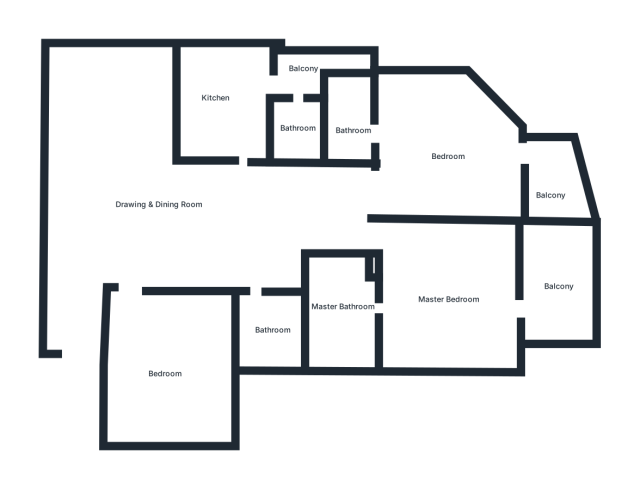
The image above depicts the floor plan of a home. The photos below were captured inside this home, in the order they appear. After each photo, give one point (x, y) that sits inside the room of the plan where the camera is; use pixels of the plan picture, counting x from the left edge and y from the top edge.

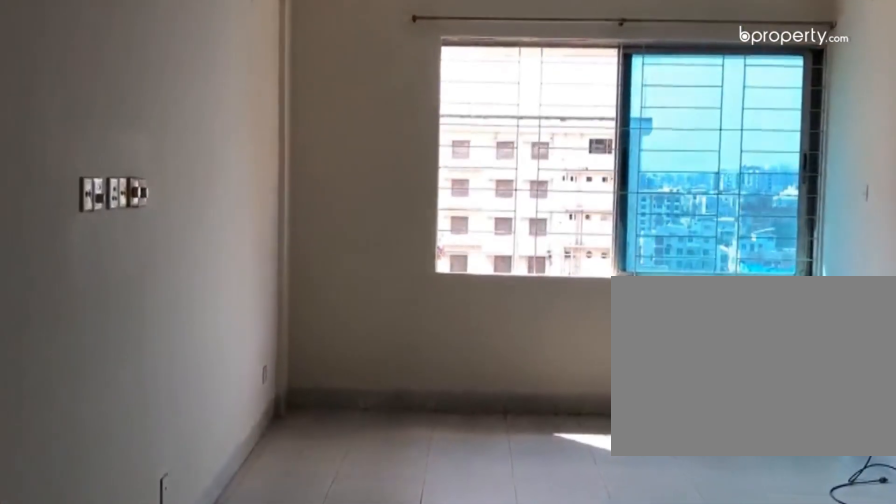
(131, 239)
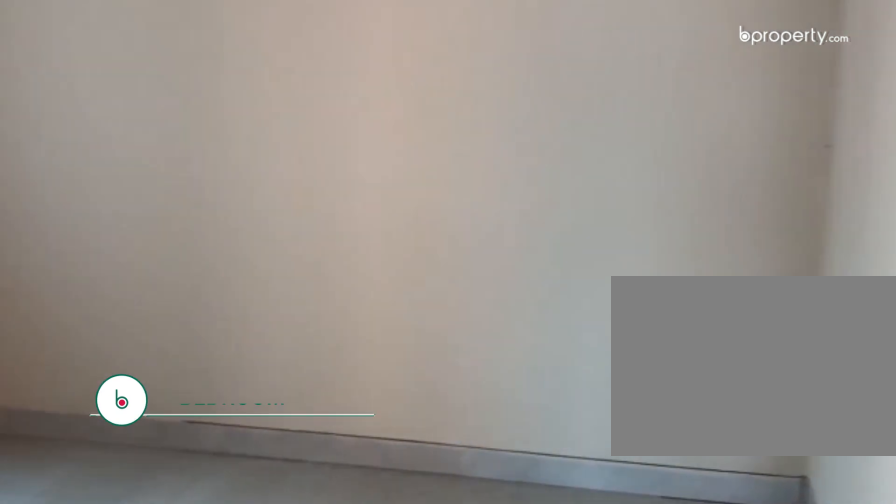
(154, 354)
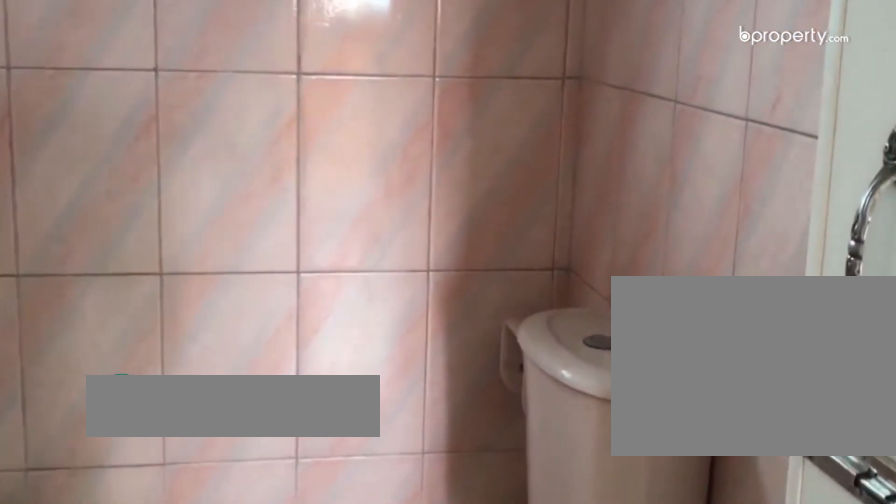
(271, 322)
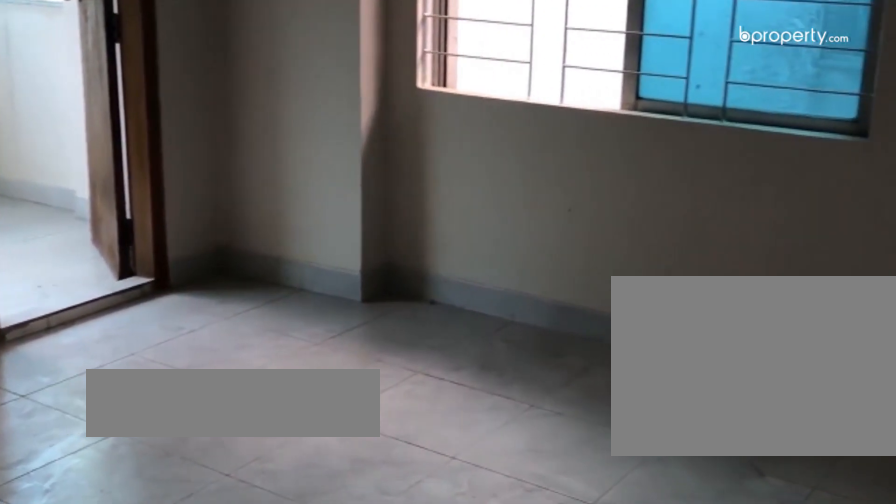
(436, 258)
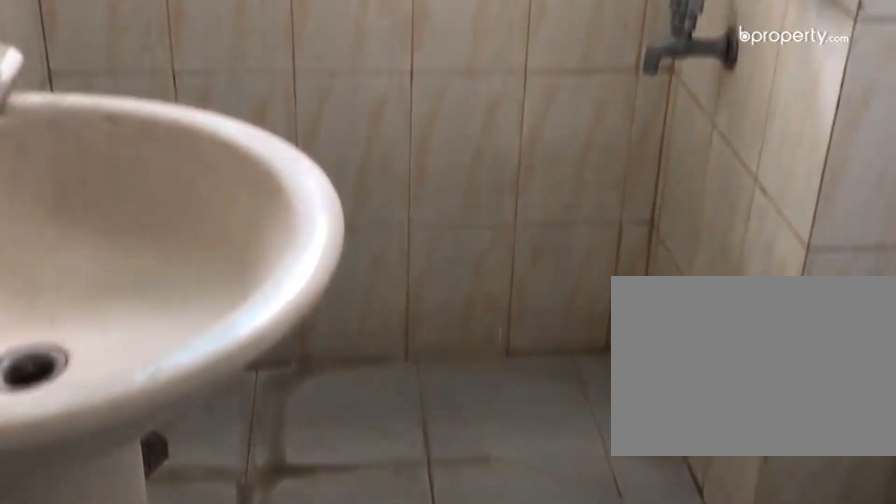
(352, 126)
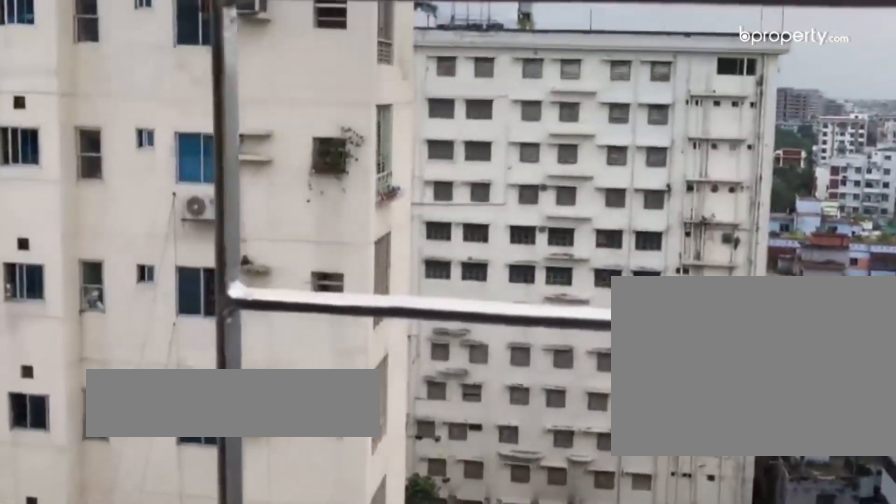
(308, 61)
